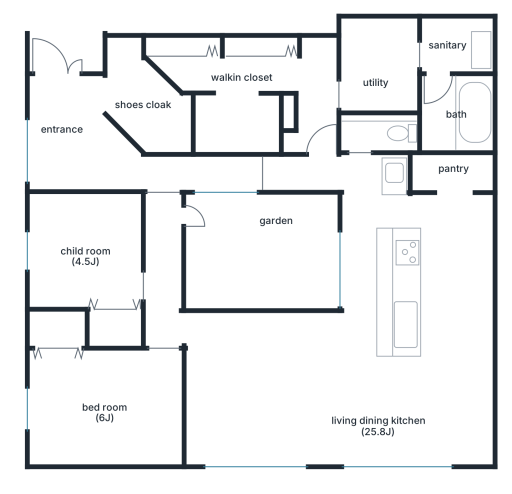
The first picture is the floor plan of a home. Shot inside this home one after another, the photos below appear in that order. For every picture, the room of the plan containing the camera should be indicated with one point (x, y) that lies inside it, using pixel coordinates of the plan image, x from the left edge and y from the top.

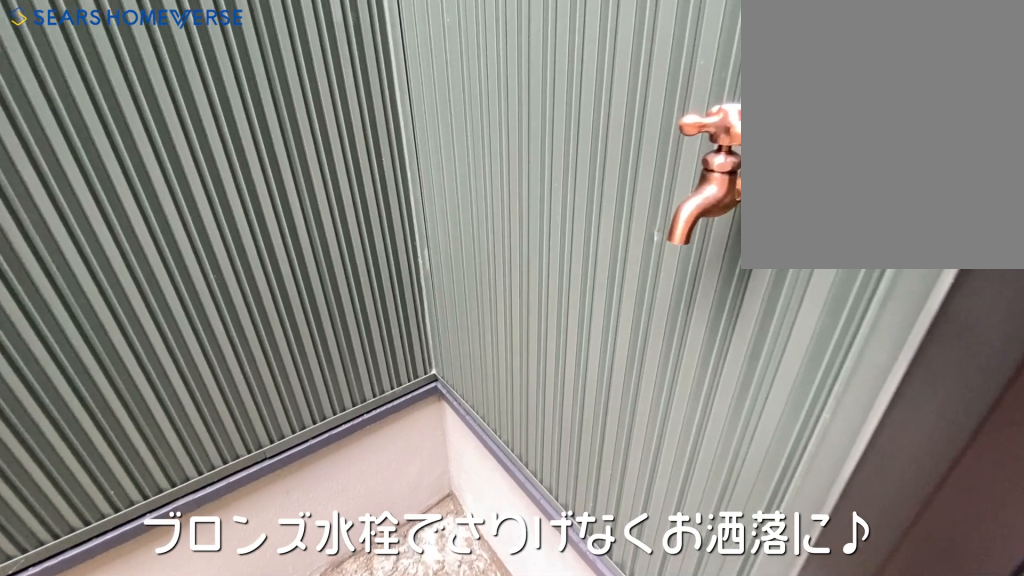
(265, 256)
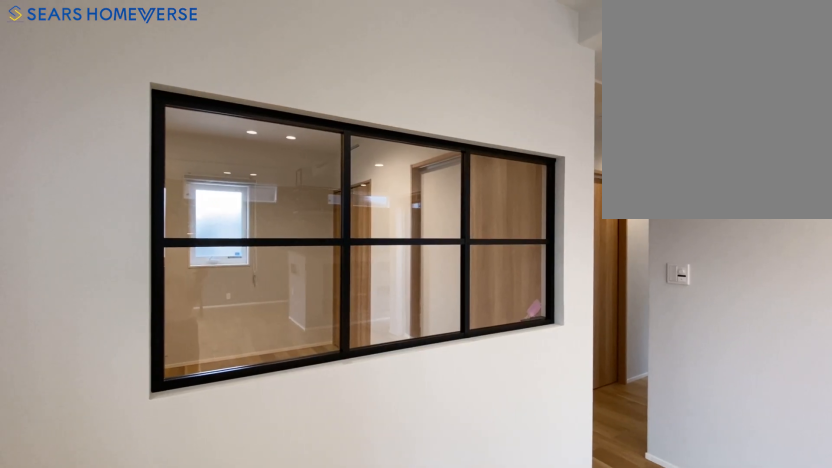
(303, 377)
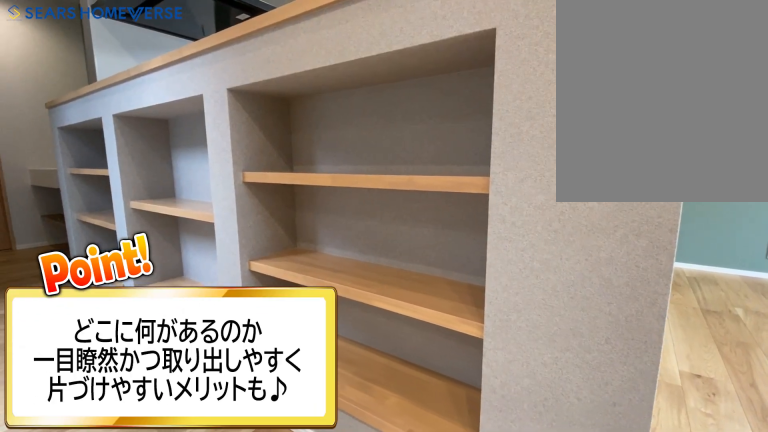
(451, 292)
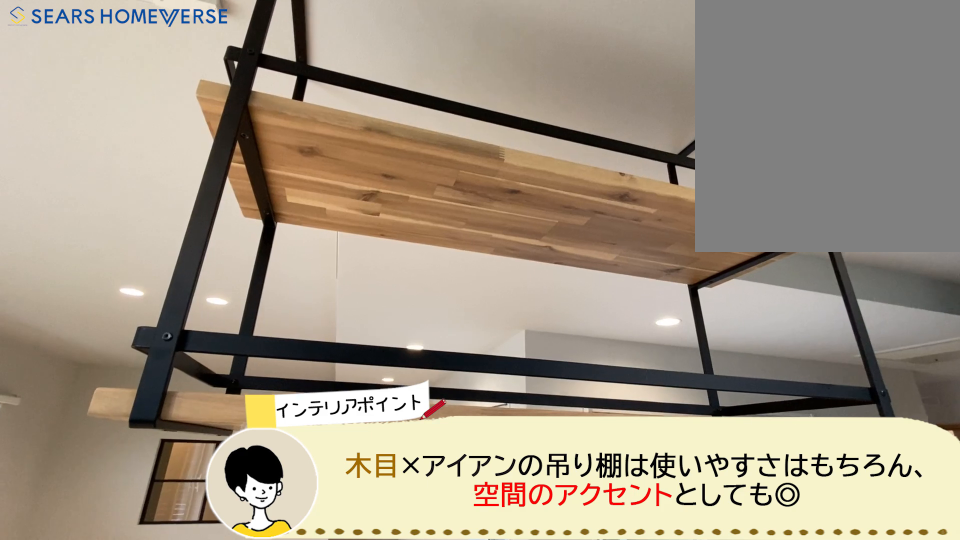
(451, 292)
